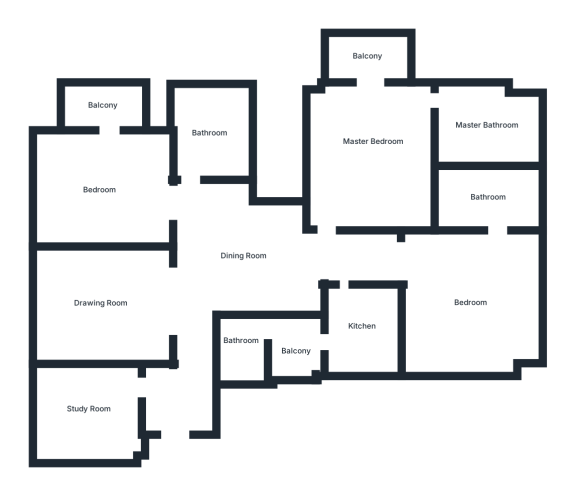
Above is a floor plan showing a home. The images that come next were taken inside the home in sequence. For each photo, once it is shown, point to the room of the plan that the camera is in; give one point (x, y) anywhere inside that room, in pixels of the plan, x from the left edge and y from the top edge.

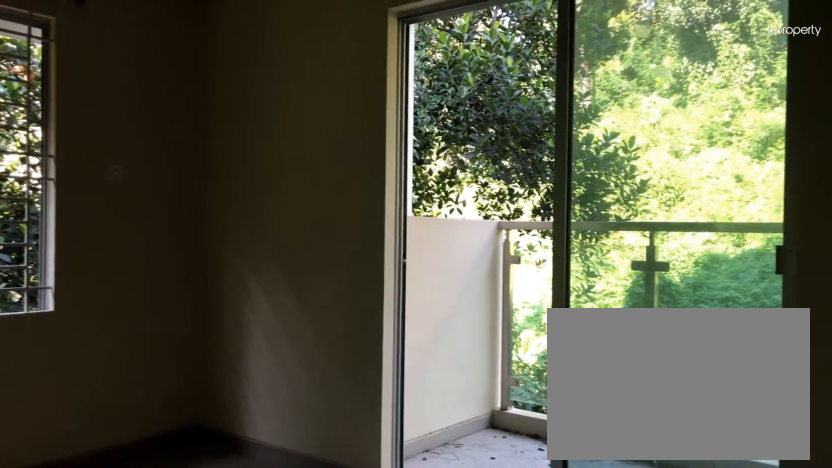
(99, 190)
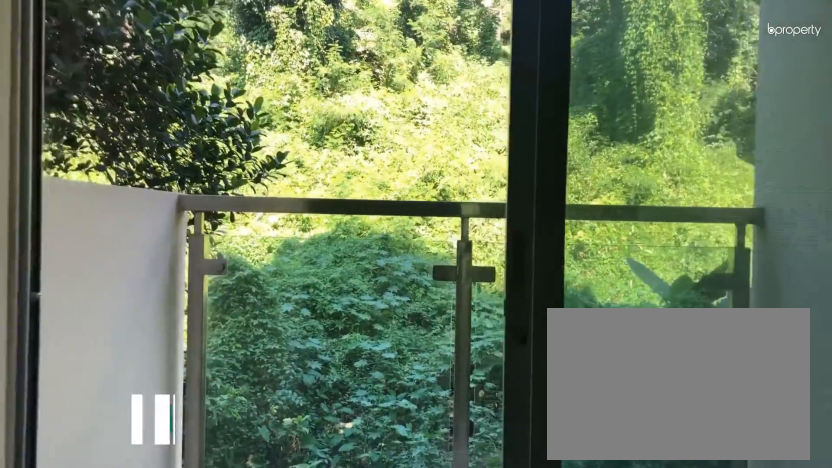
(102, 105)
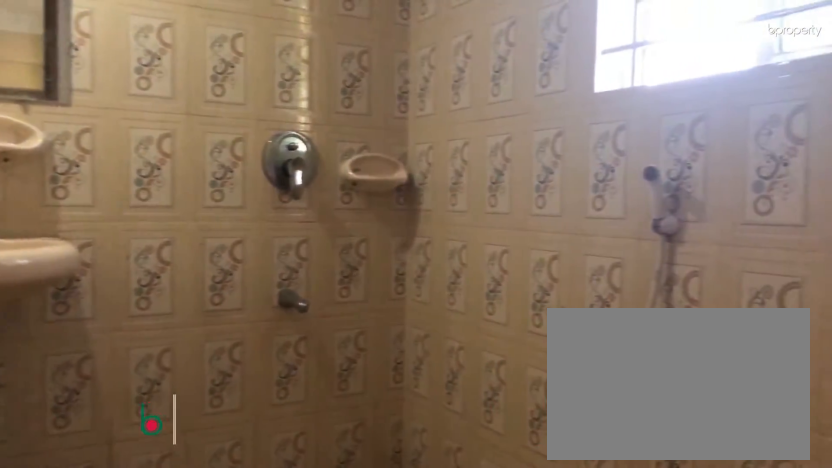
(210, 132)
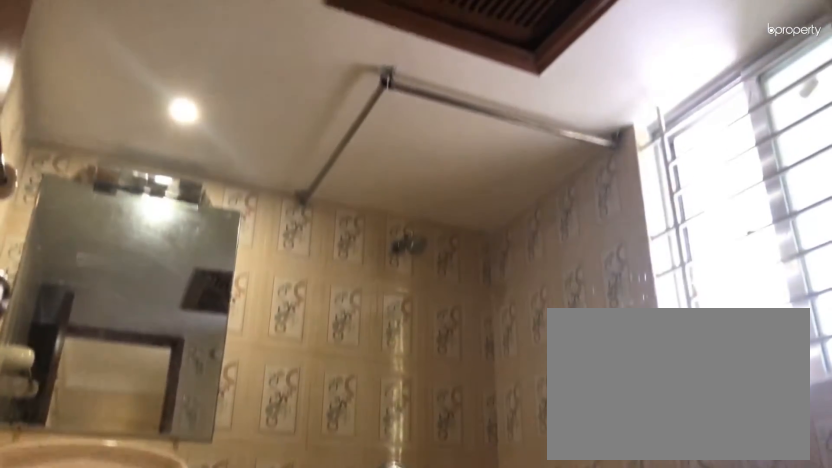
(209, 132)
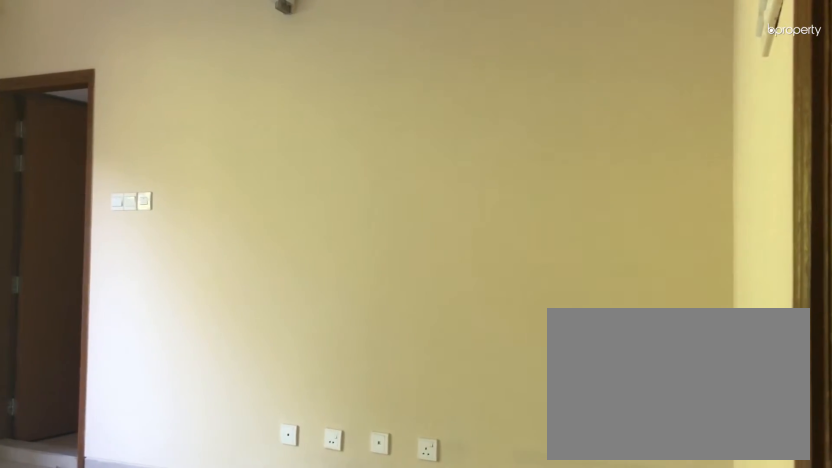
(375, 142)
